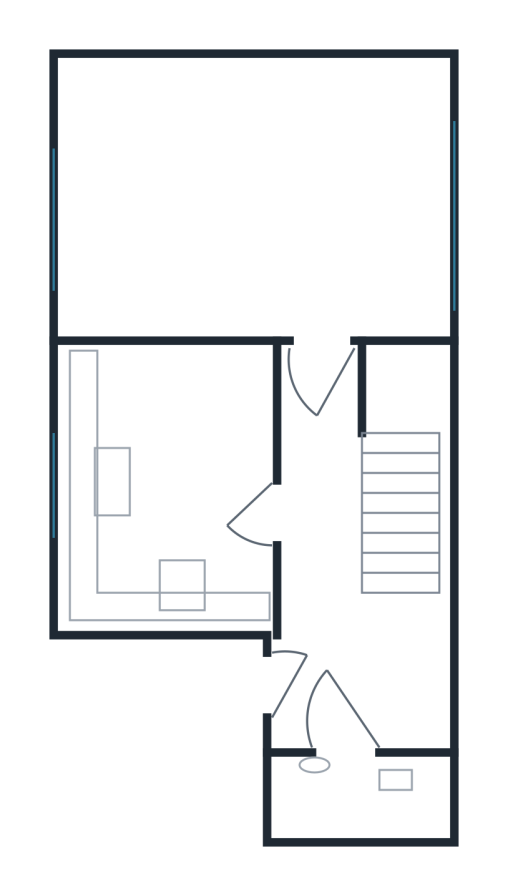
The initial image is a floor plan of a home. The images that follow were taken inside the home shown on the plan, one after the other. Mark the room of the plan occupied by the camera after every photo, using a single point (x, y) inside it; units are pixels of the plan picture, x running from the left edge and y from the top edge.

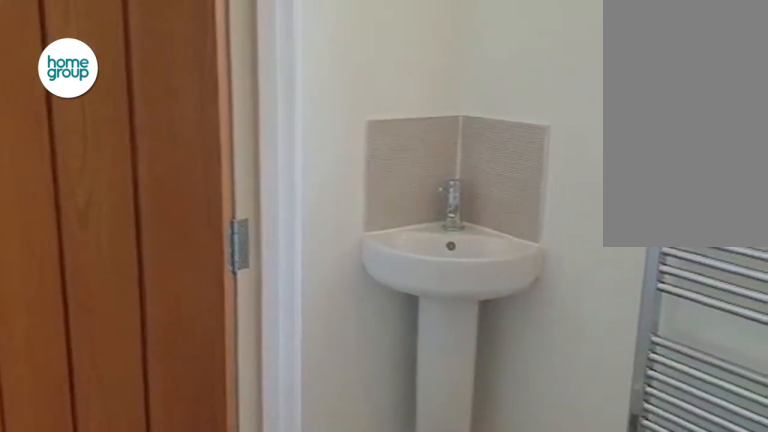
(362, 793)
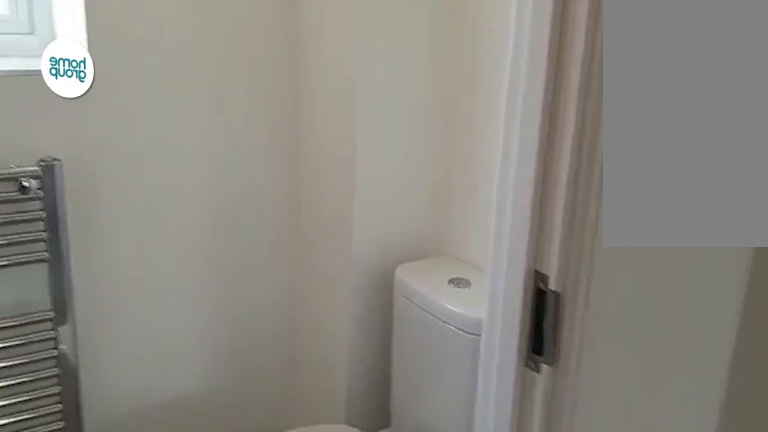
(362, 793)
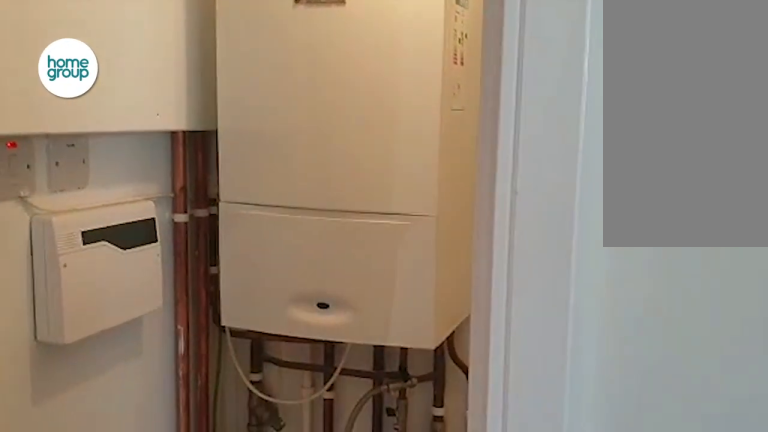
(362, 545)
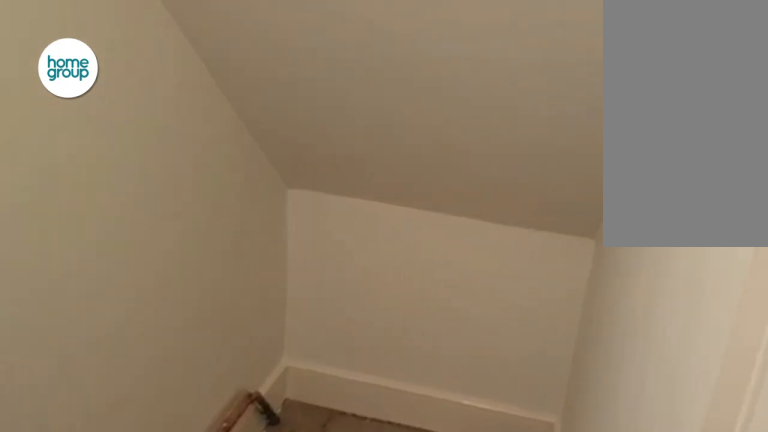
(362, 545)
